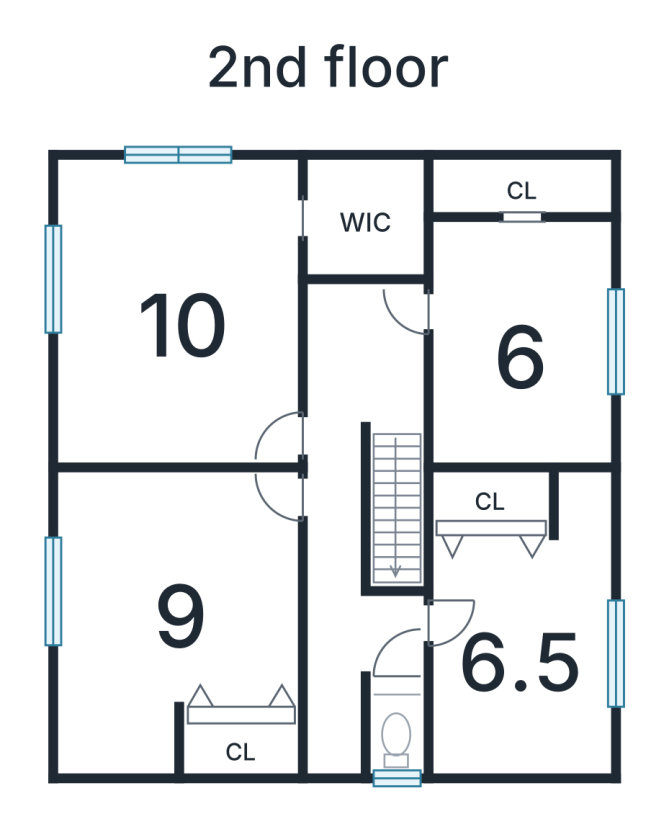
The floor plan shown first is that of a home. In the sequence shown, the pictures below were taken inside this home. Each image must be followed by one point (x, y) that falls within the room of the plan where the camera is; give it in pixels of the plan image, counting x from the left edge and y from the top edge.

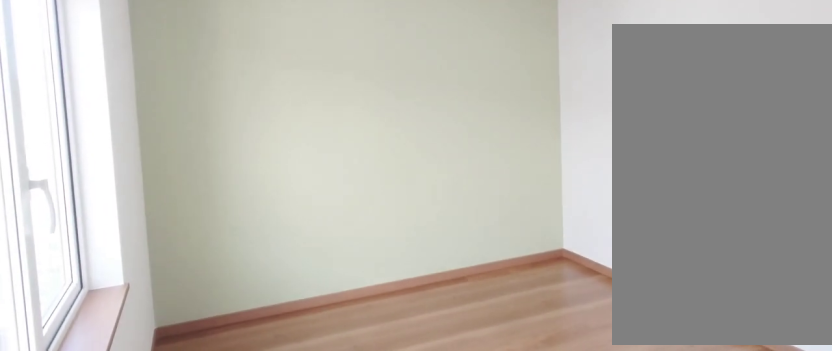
(517, 348)
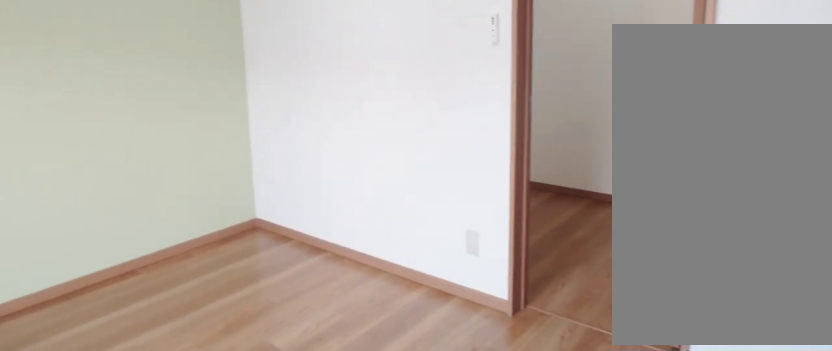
(517, 348)
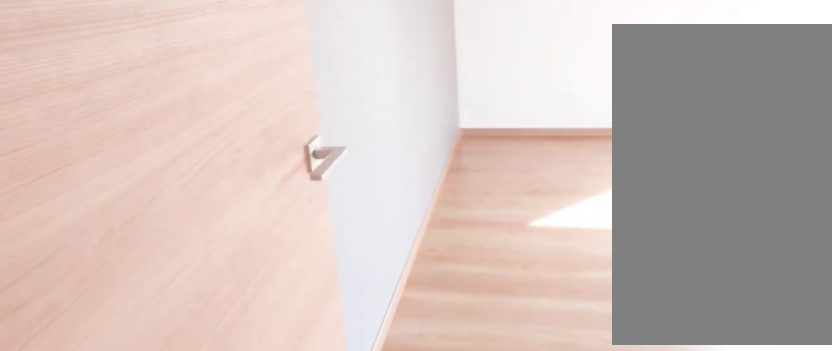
(180, 324)
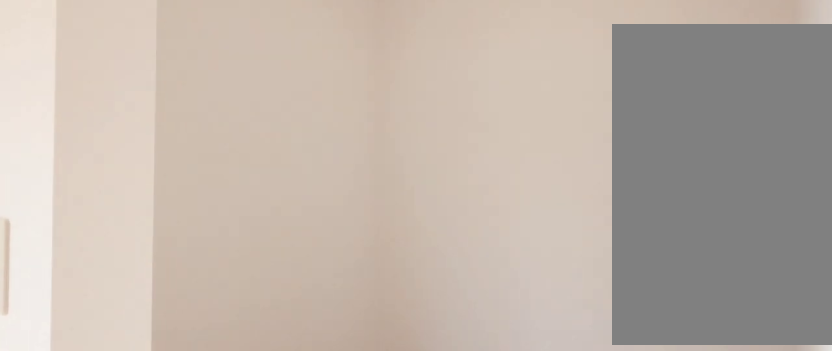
(357, 229)
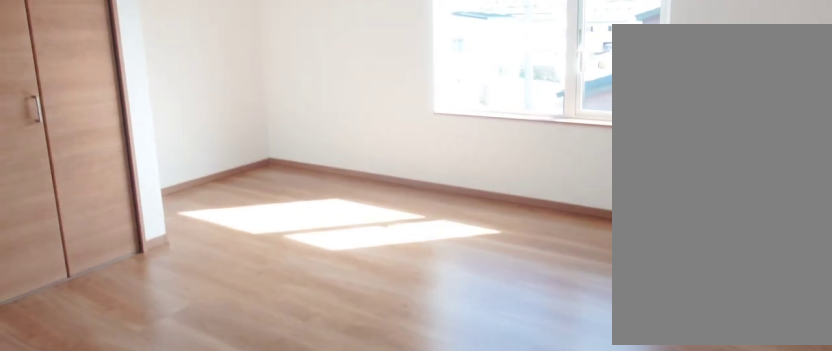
(175, 617)
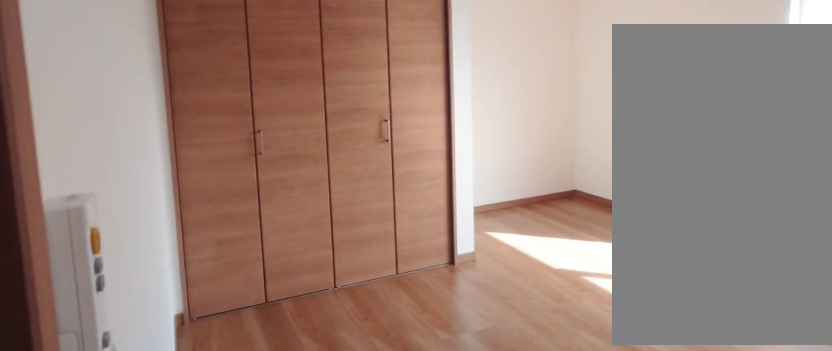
(175, 617)
